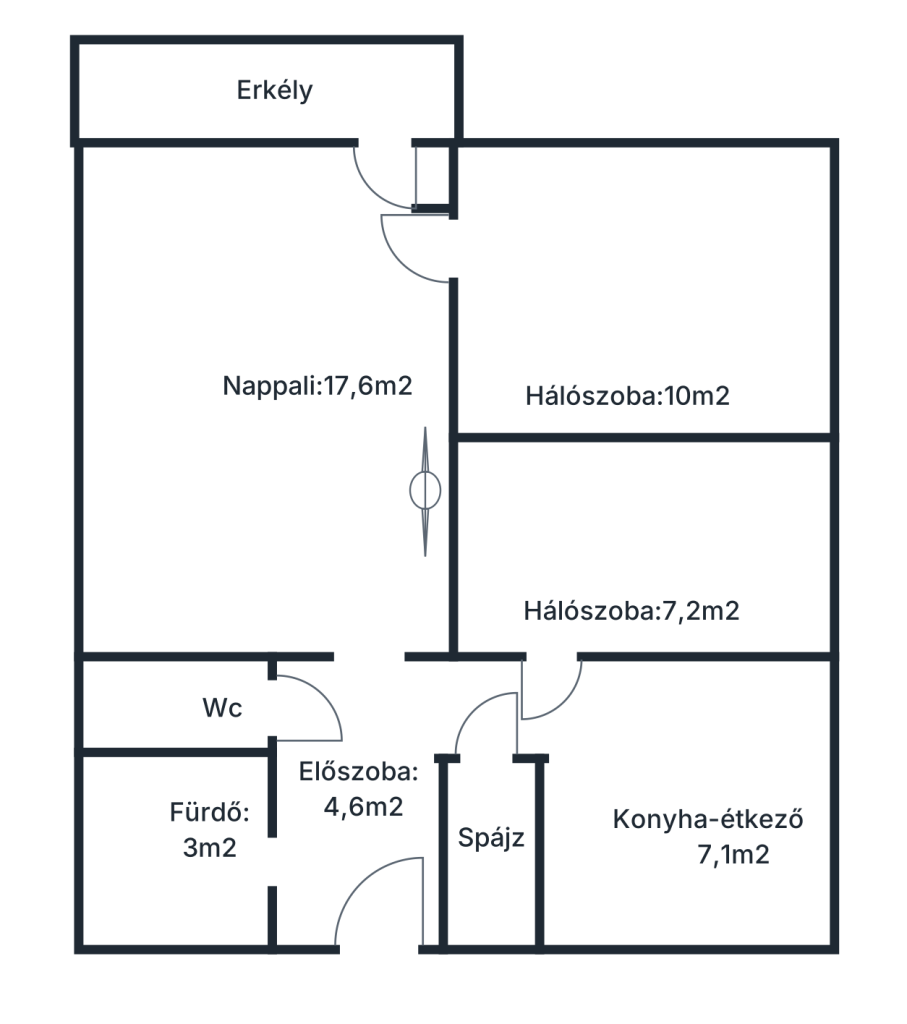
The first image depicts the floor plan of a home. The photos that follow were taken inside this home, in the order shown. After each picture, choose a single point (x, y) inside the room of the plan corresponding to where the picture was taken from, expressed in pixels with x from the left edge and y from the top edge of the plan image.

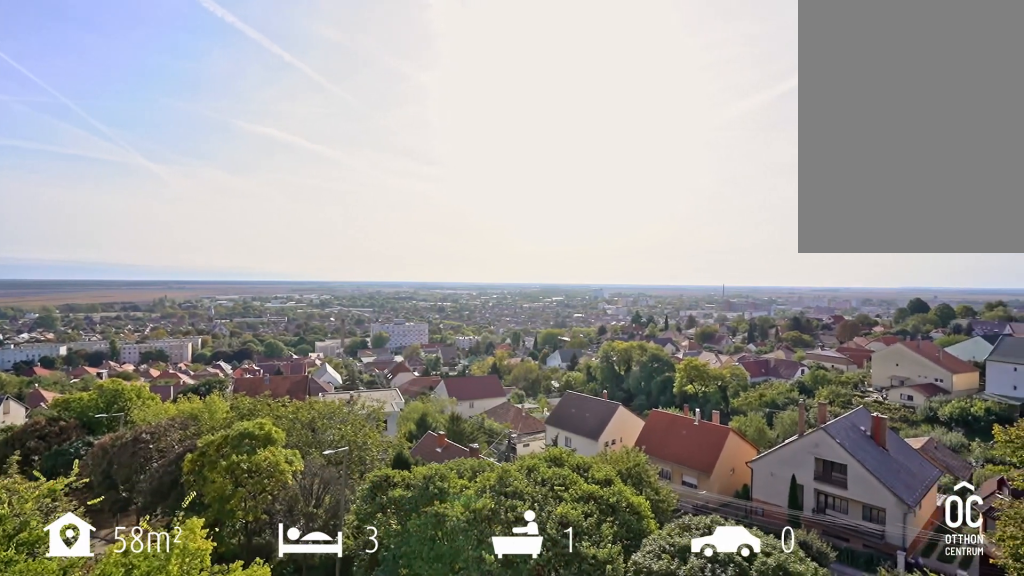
(270, 88)
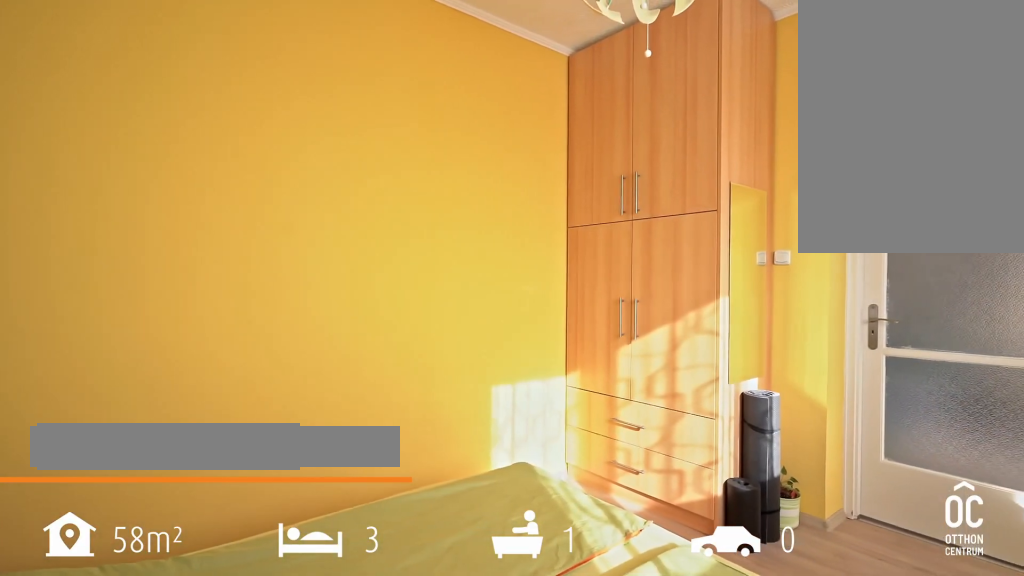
(634, 290)
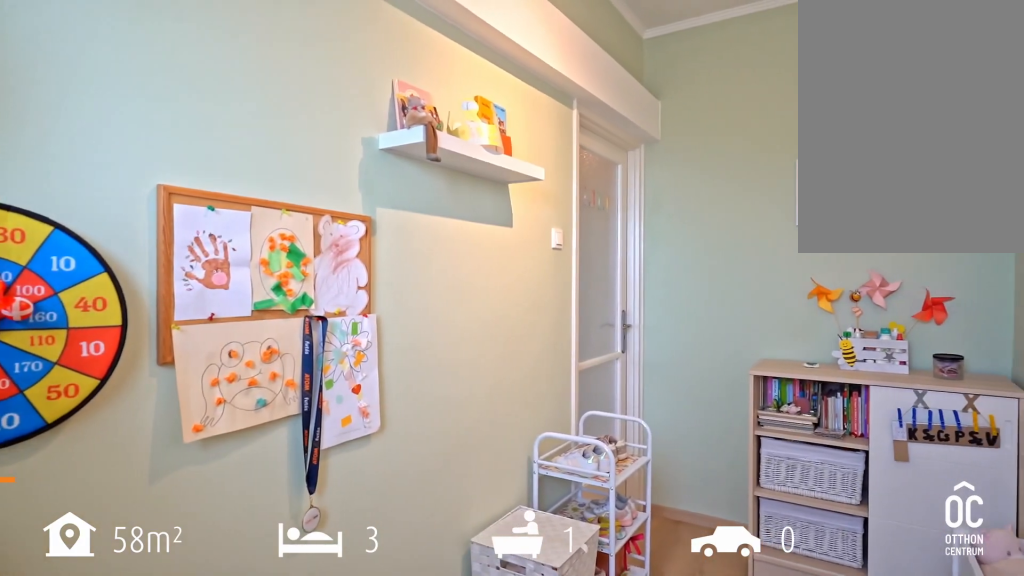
(642, 547)
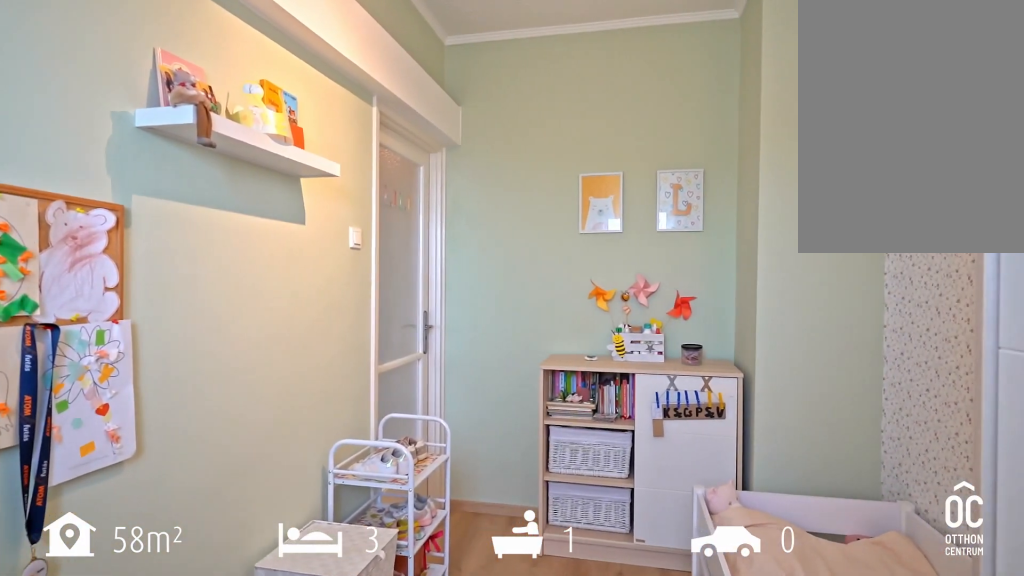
(642, 547)
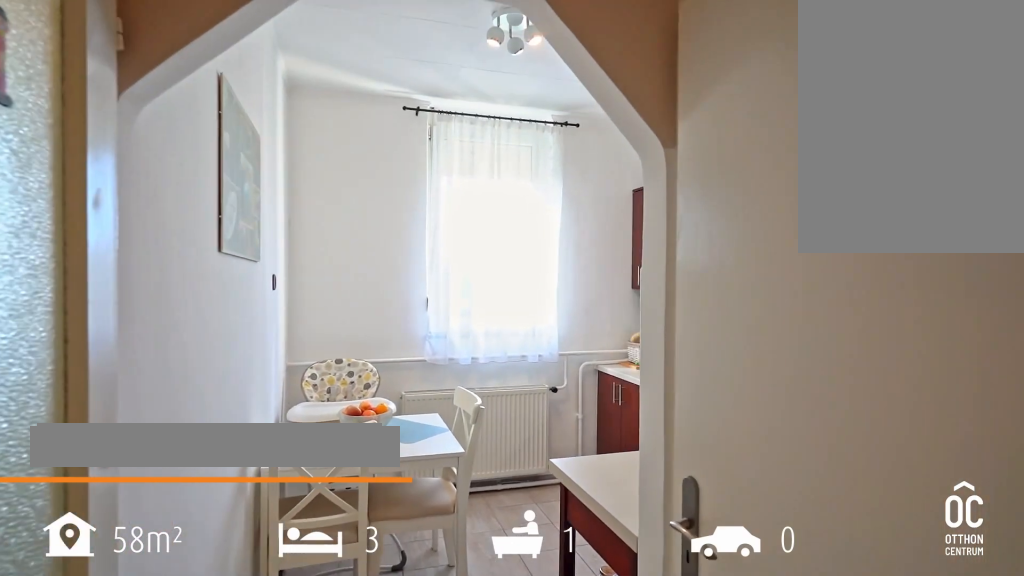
(679, 799)
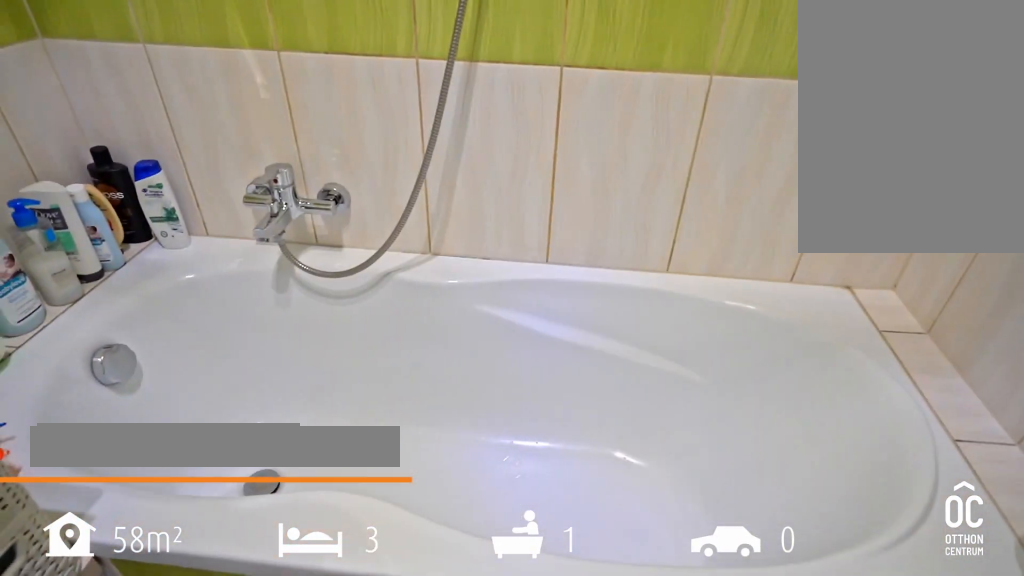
(177, 855)
